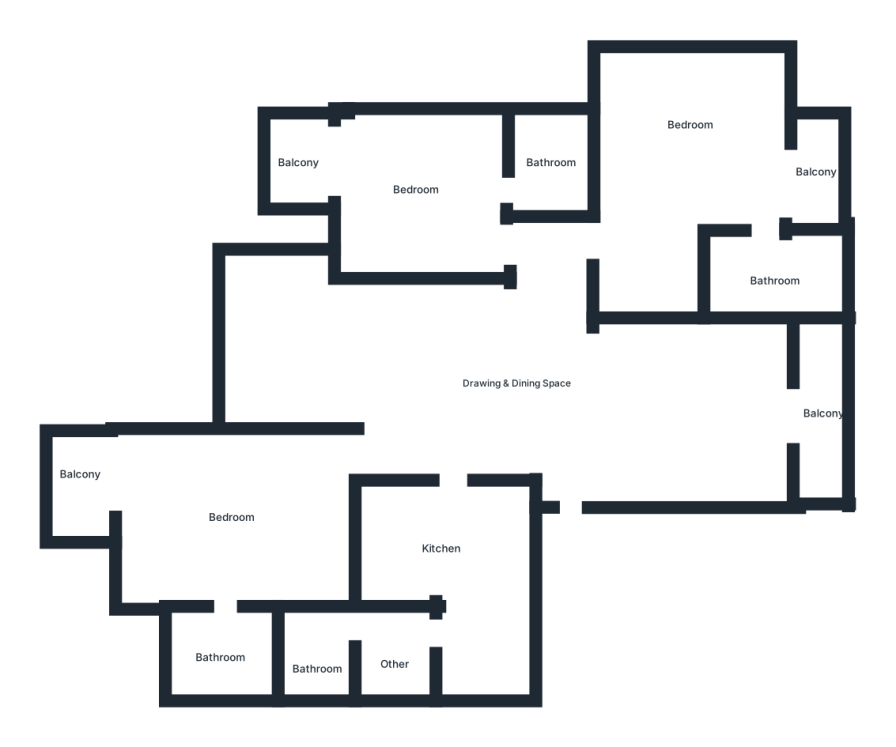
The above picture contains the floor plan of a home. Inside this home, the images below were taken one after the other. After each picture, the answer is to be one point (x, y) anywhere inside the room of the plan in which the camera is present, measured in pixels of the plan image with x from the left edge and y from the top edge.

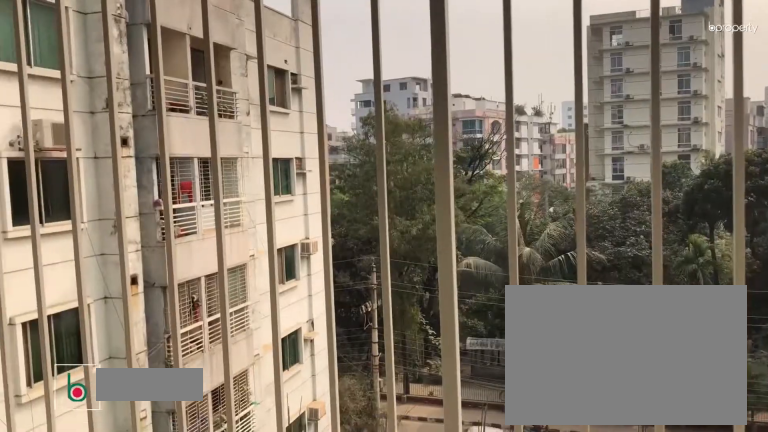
(818, 418)
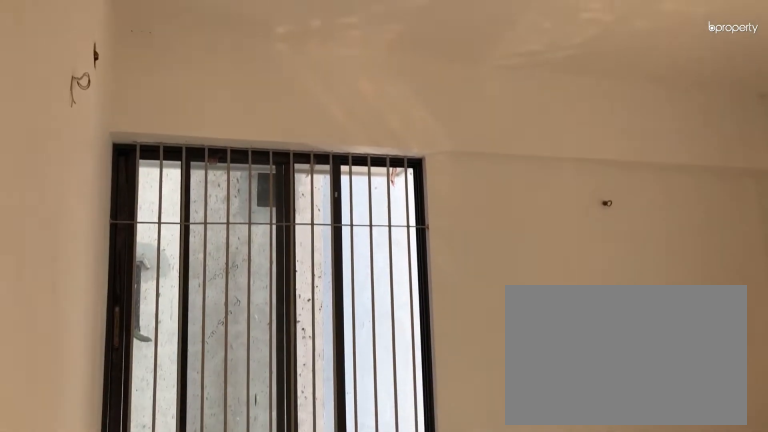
(677, 125)
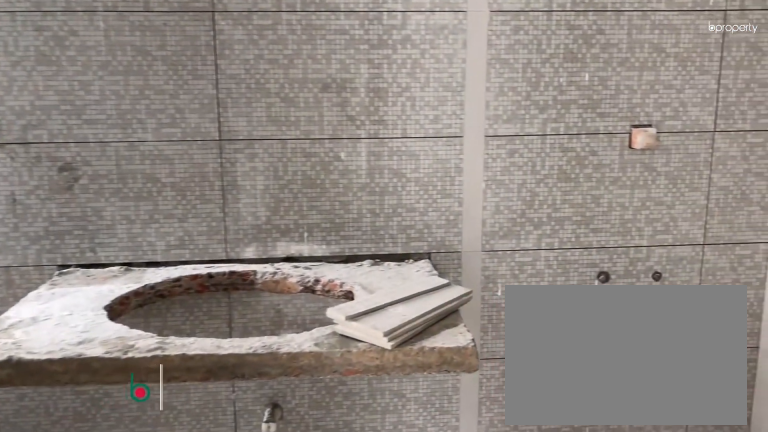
(767, 274)
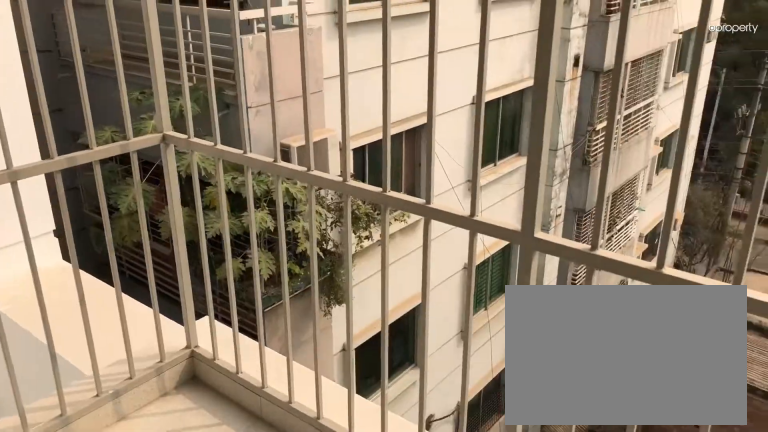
(821, 178)
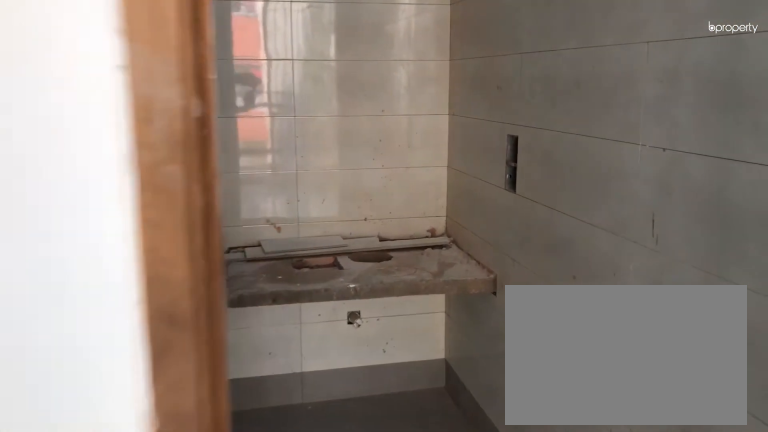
(479, 194)
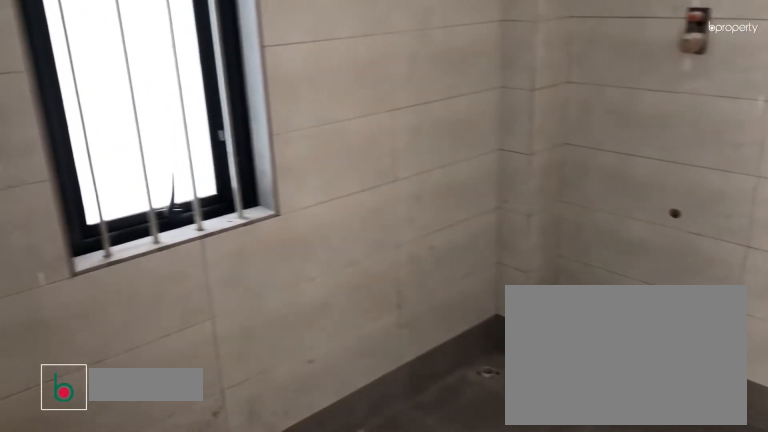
(558, 163)
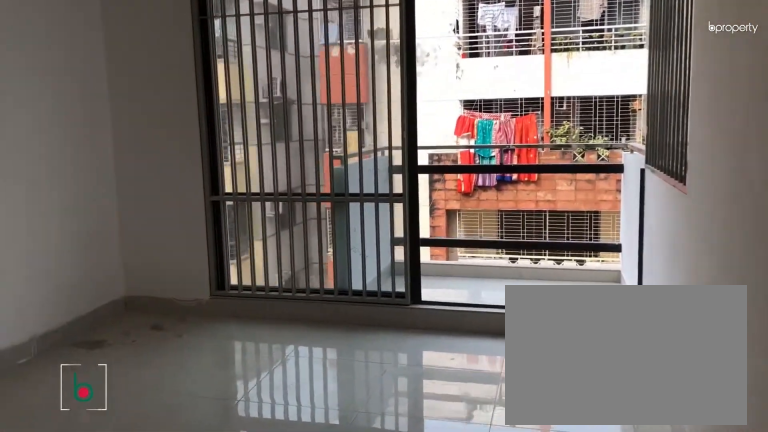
(227, 531)
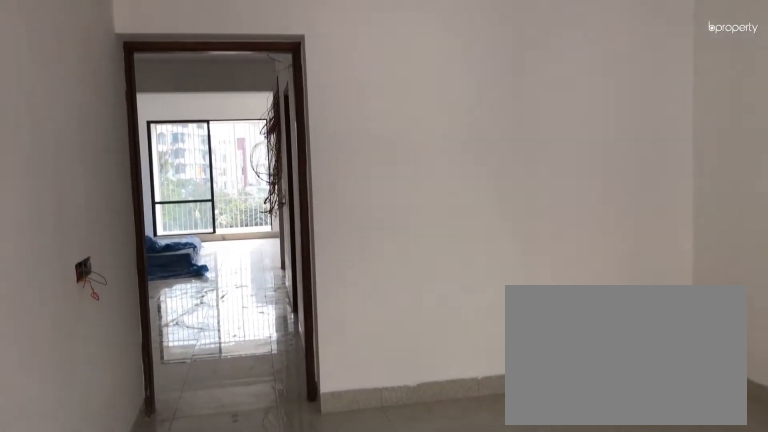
(227, 531)
